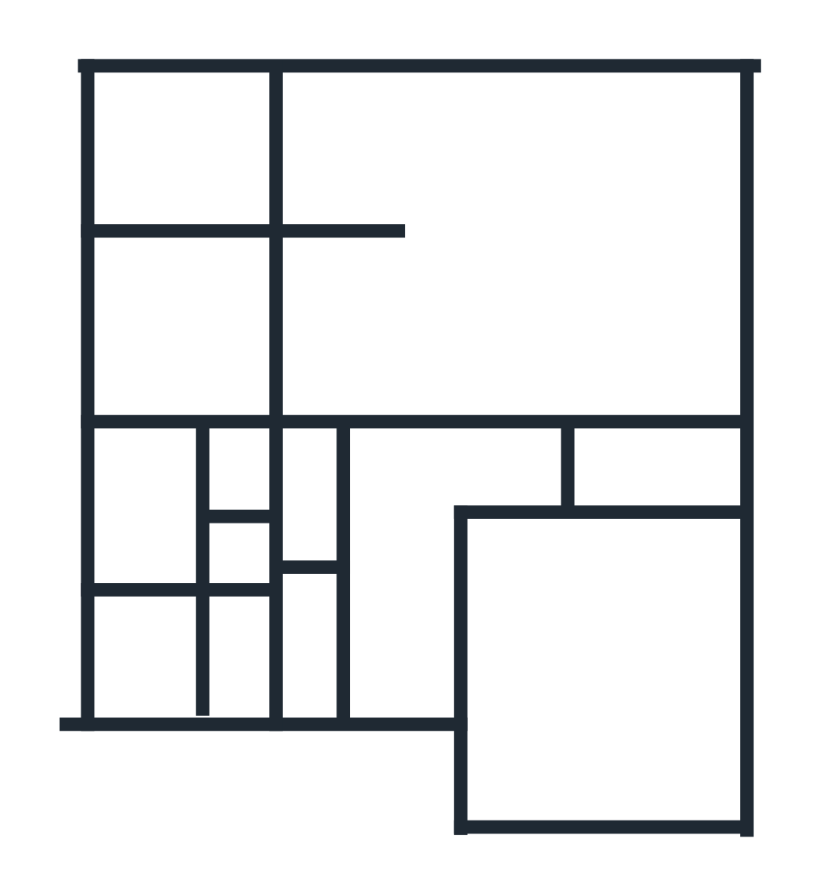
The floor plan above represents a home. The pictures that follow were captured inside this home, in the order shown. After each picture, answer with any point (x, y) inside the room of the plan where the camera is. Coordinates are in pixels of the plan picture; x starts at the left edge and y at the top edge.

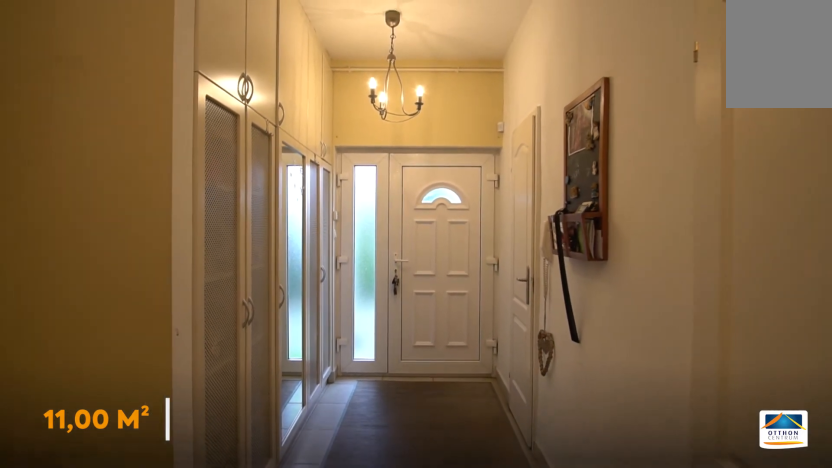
(396, 583)
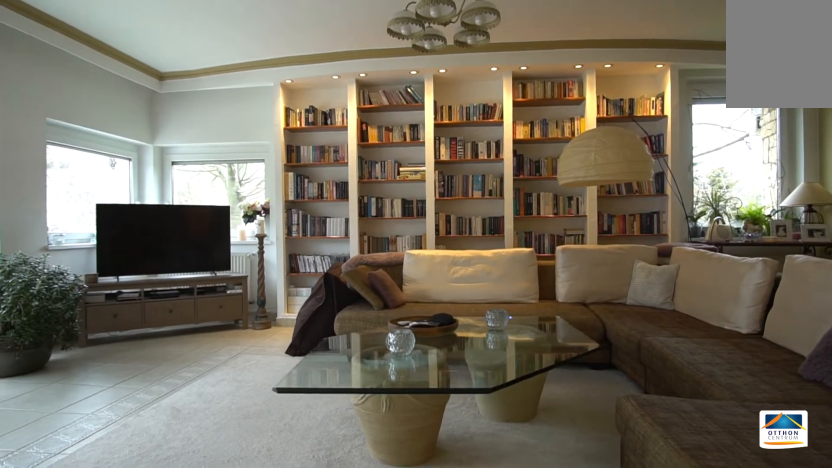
(531, 253)
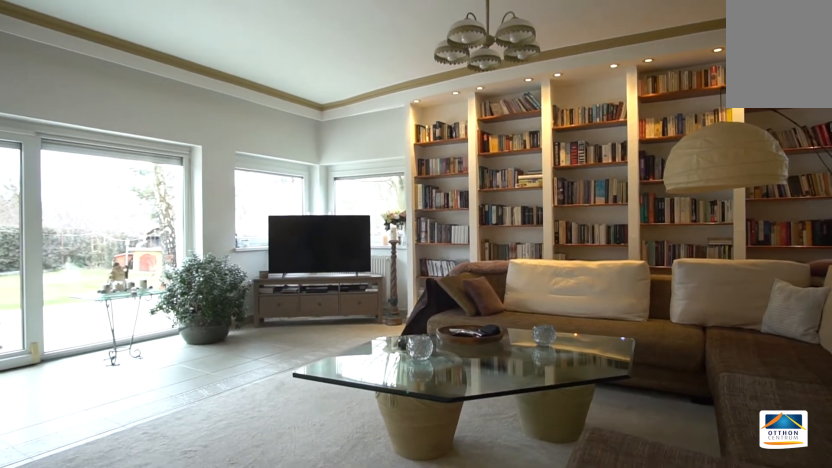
(531, 253)
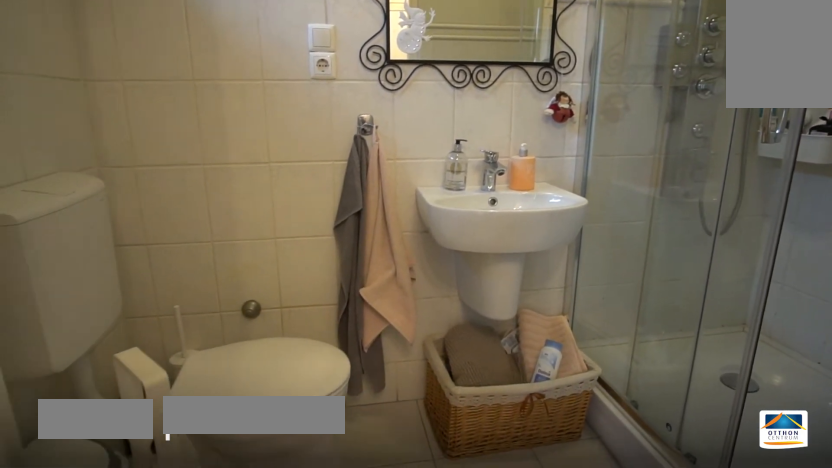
(318, 626)
